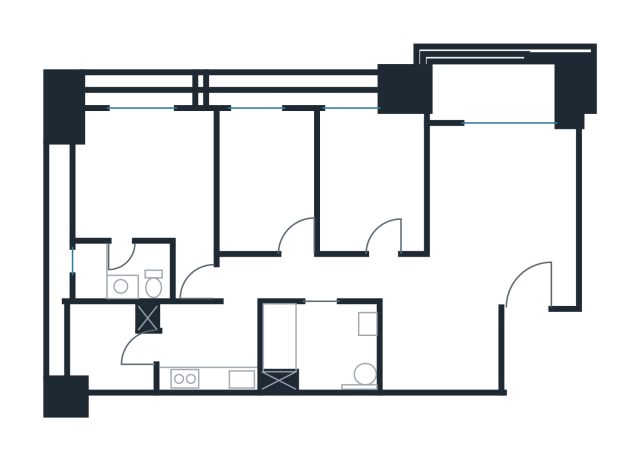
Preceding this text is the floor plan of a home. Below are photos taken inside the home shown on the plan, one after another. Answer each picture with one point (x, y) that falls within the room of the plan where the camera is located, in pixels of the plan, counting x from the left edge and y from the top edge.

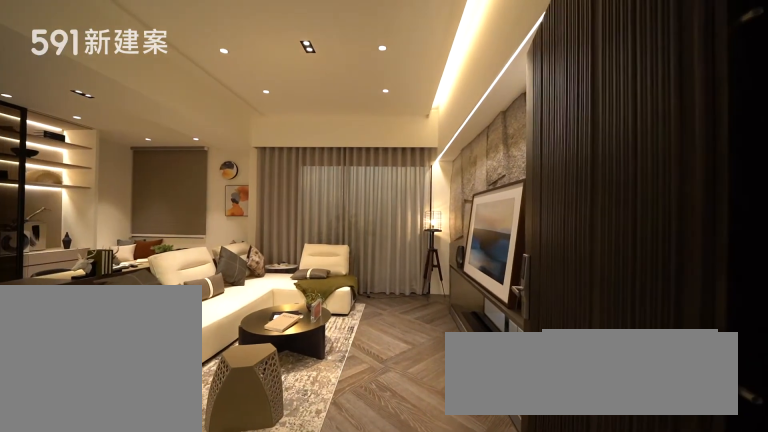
(529, 281)
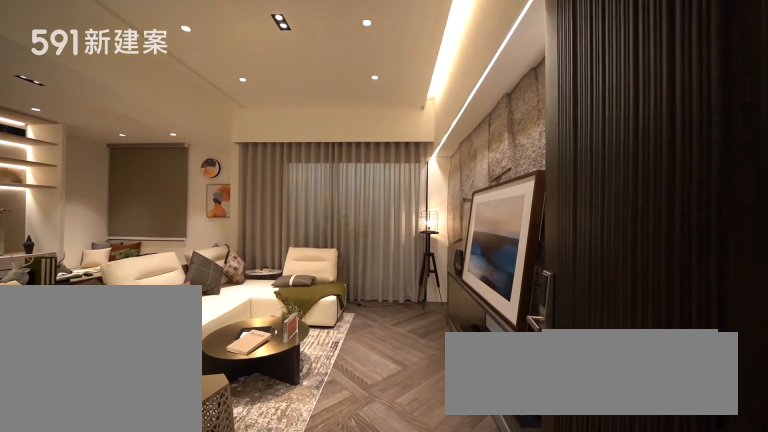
(529, 281)
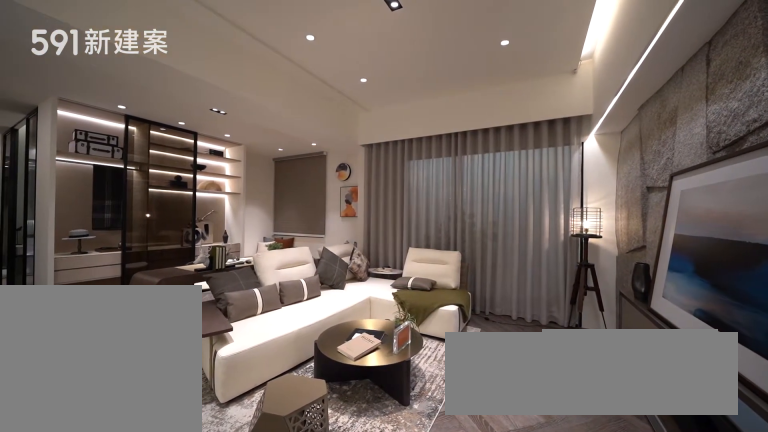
(501, 190)
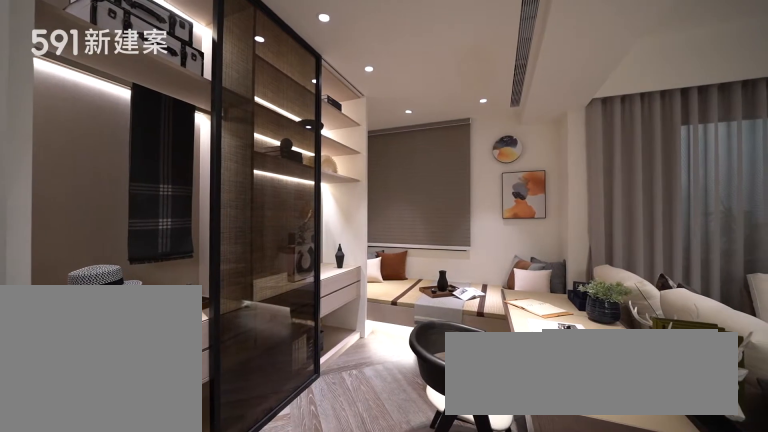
(372, 177)
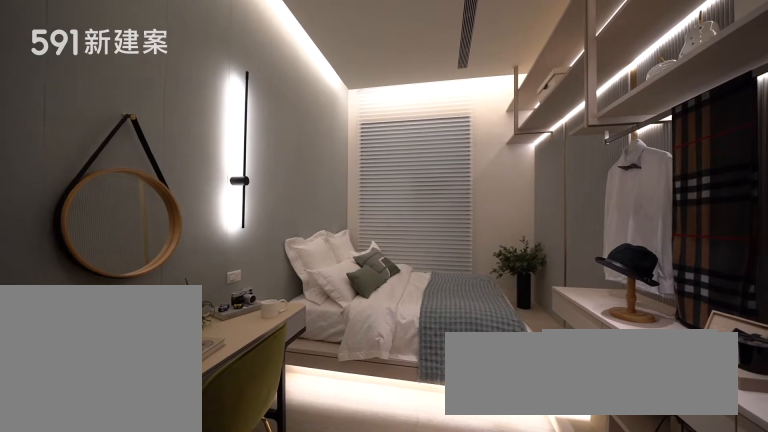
(267, 178)
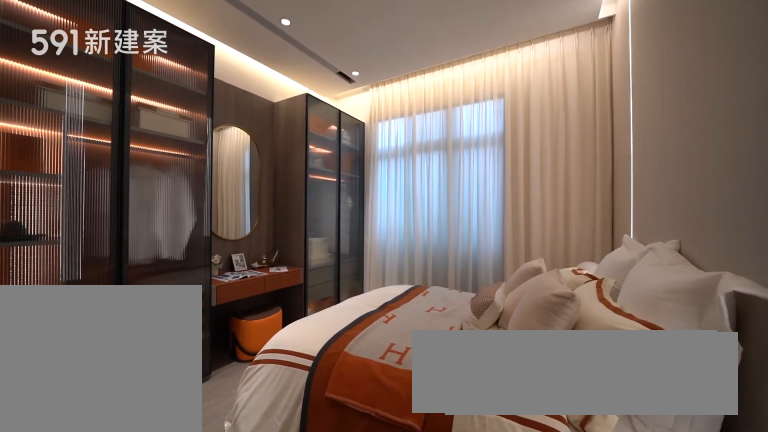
(151, 184)
